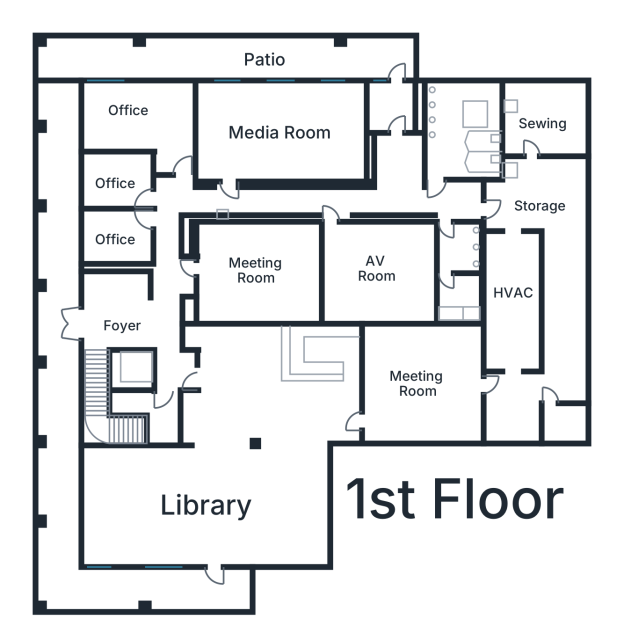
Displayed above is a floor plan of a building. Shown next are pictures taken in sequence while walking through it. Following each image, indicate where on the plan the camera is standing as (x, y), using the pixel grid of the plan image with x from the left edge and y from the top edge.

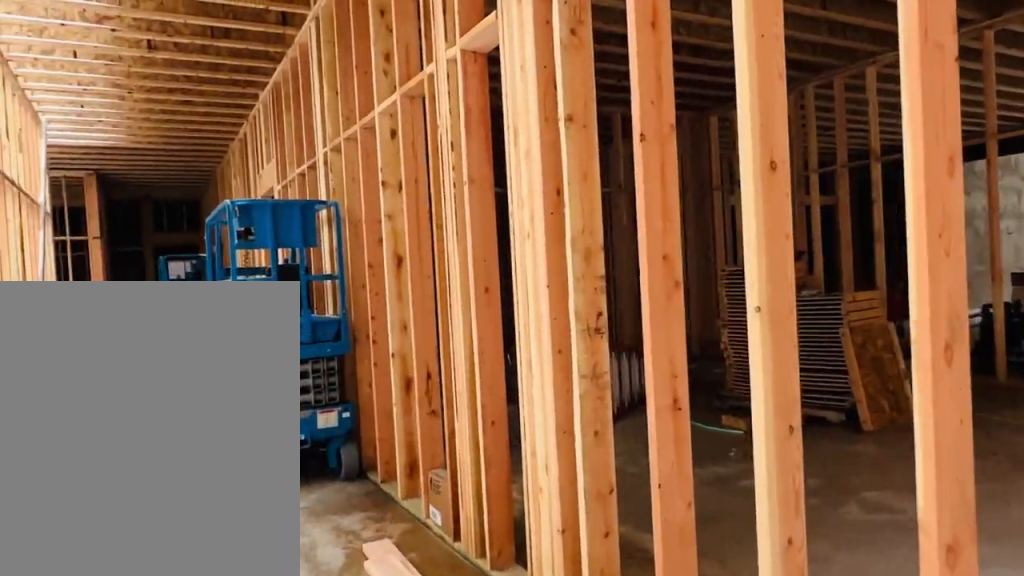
(182, 184)
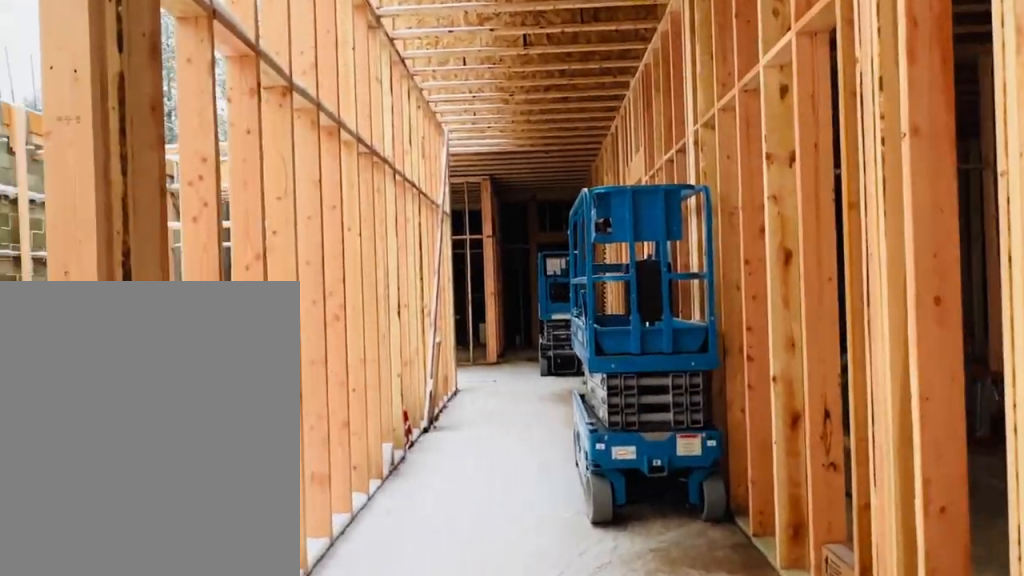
(196, 184)
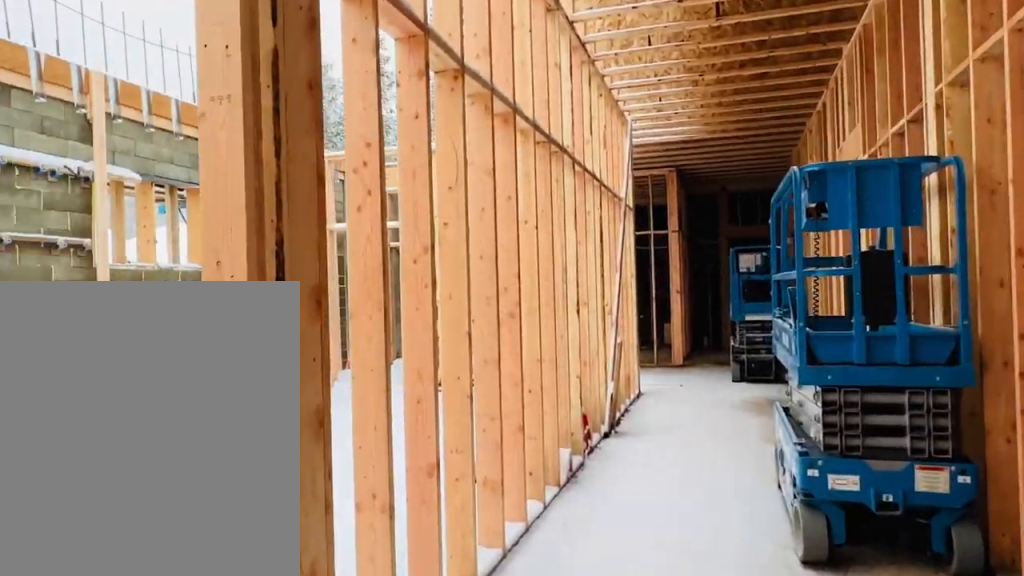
(204, 184)
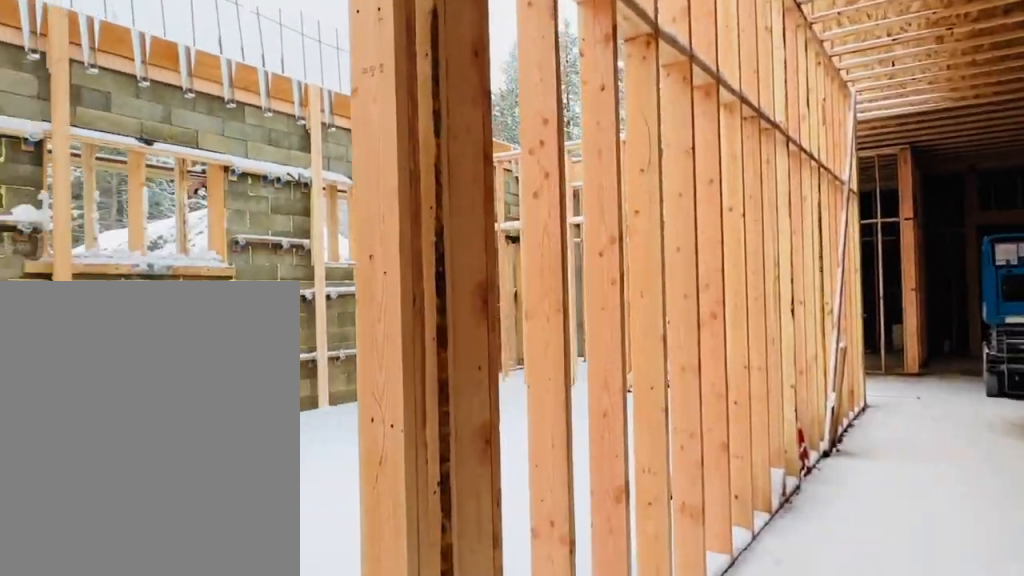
(211, 183)
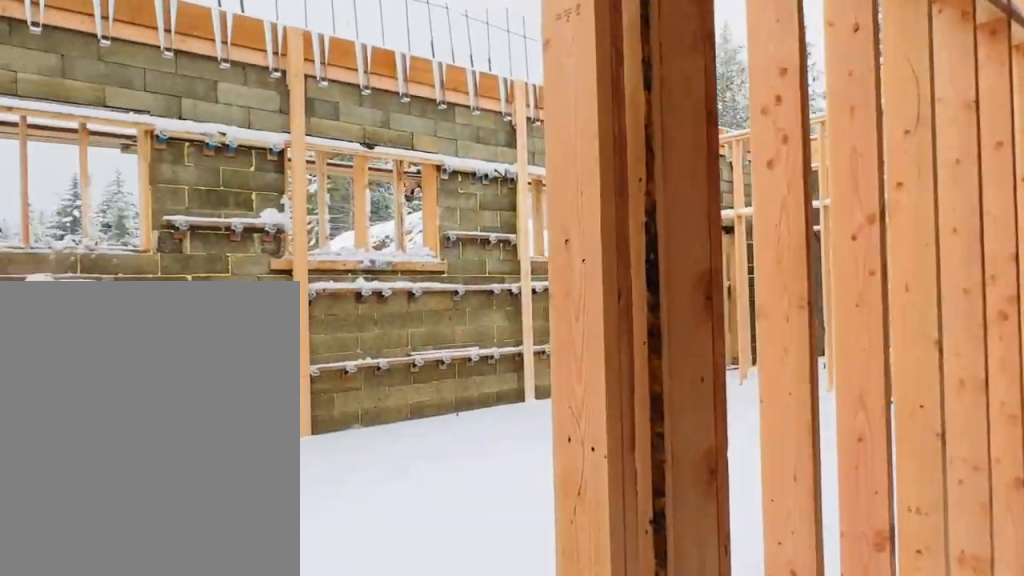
(217, 184)
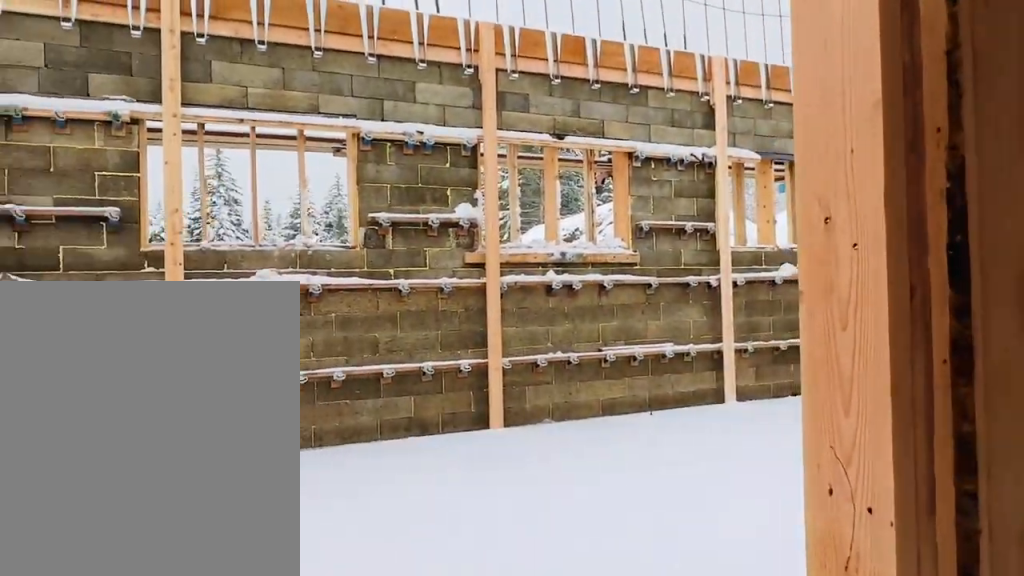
(222, 185)
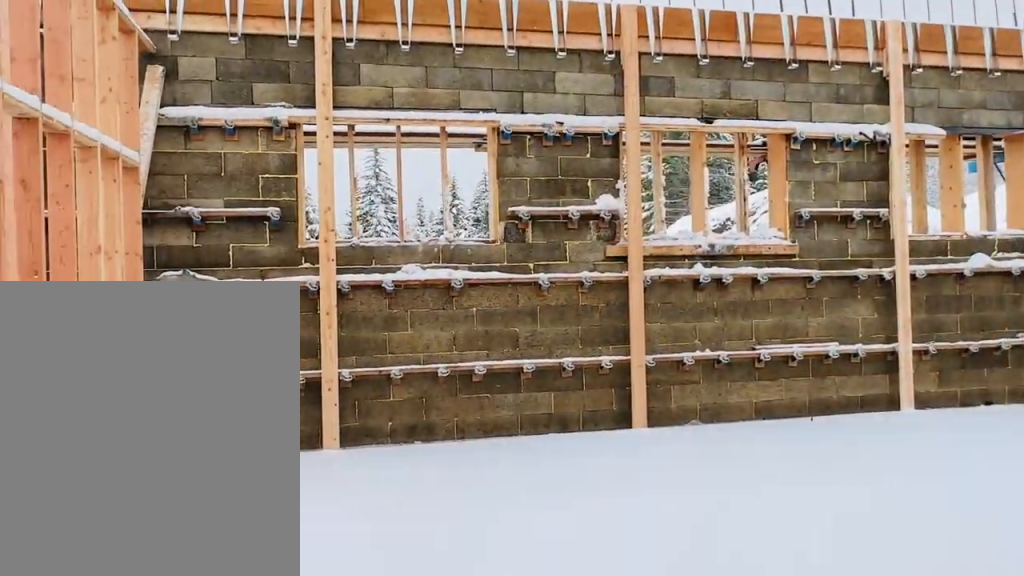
(224, 184)
